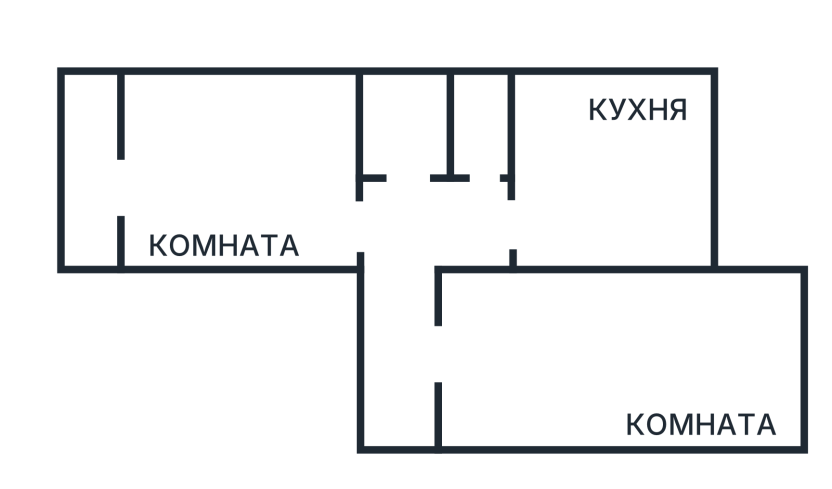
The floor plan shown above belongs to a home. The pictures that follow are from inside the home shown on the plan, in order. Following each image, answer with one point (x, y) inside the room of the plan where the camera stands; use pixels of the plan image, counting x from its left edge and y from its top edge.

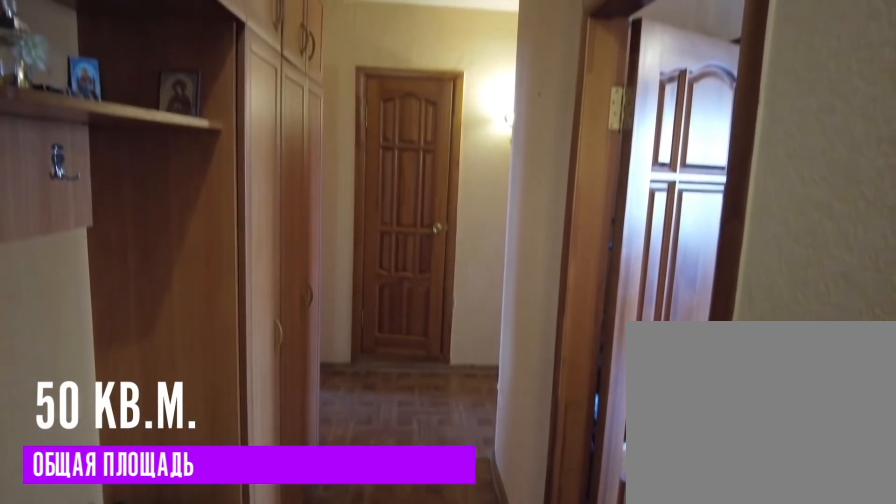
(410, 413)
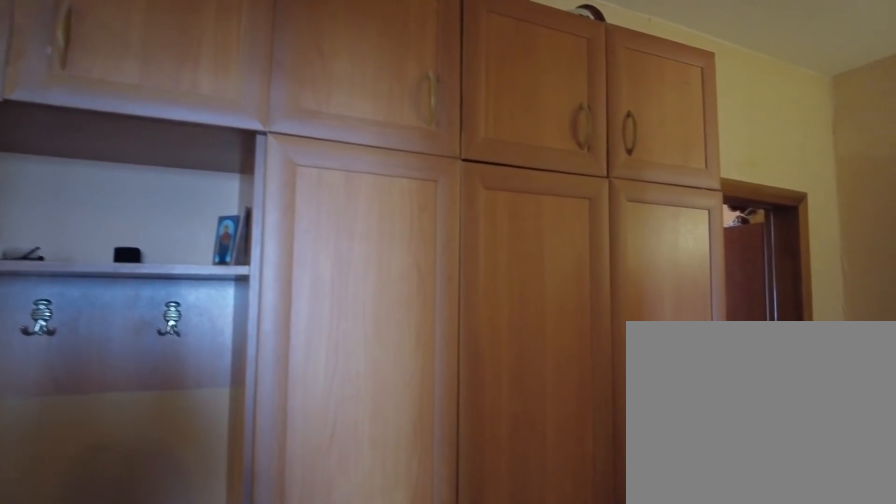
(410, 413)
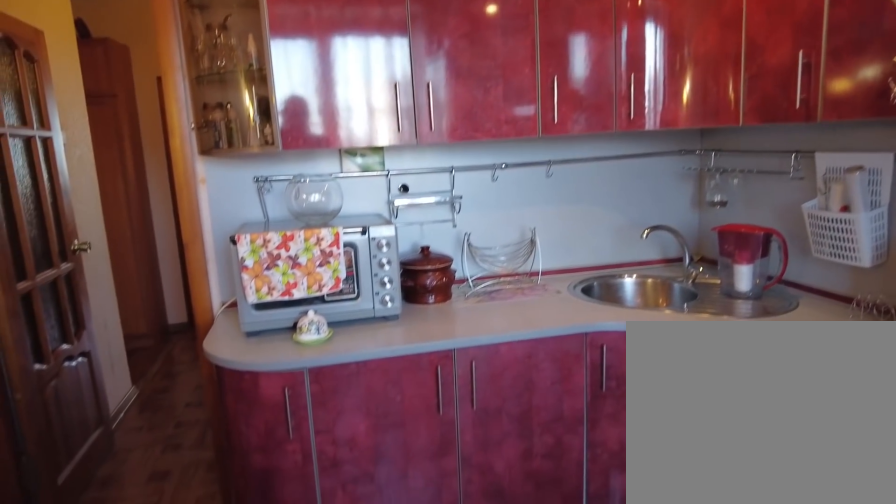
(561, 228)
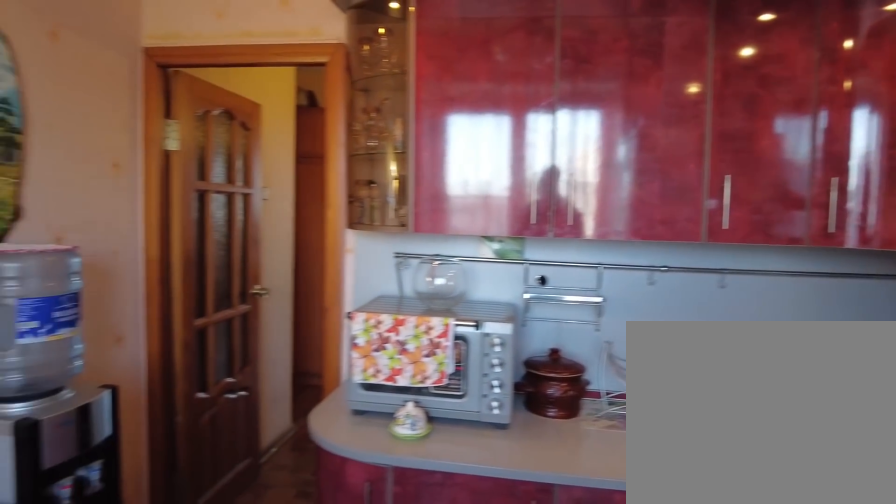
(560, 228)
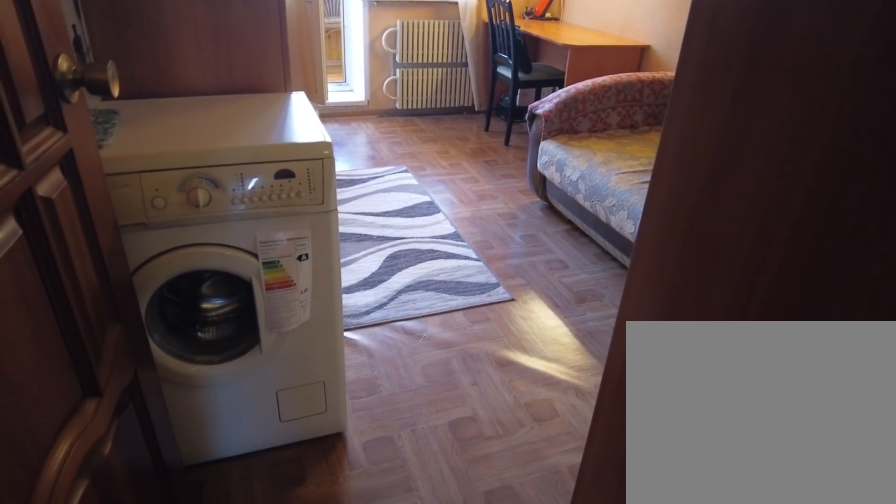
(384, 219)
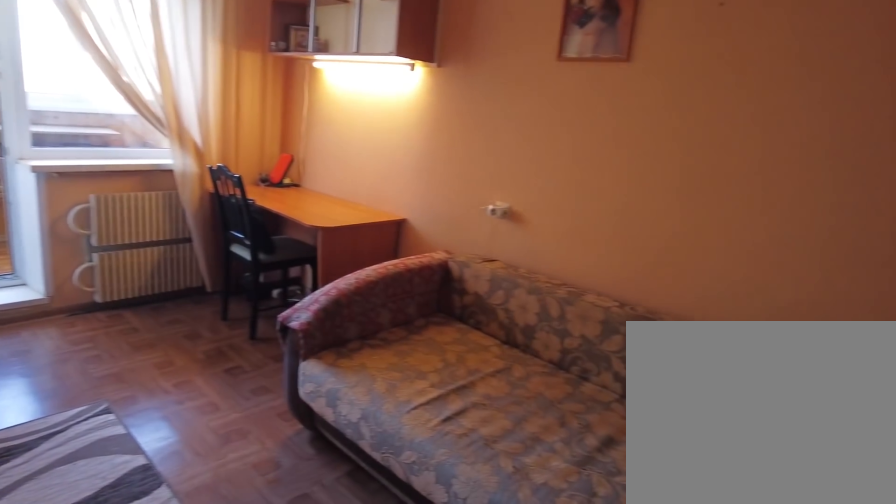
(265, 199)
